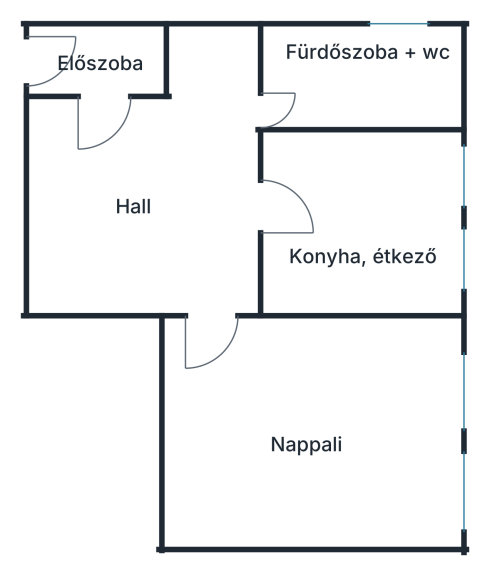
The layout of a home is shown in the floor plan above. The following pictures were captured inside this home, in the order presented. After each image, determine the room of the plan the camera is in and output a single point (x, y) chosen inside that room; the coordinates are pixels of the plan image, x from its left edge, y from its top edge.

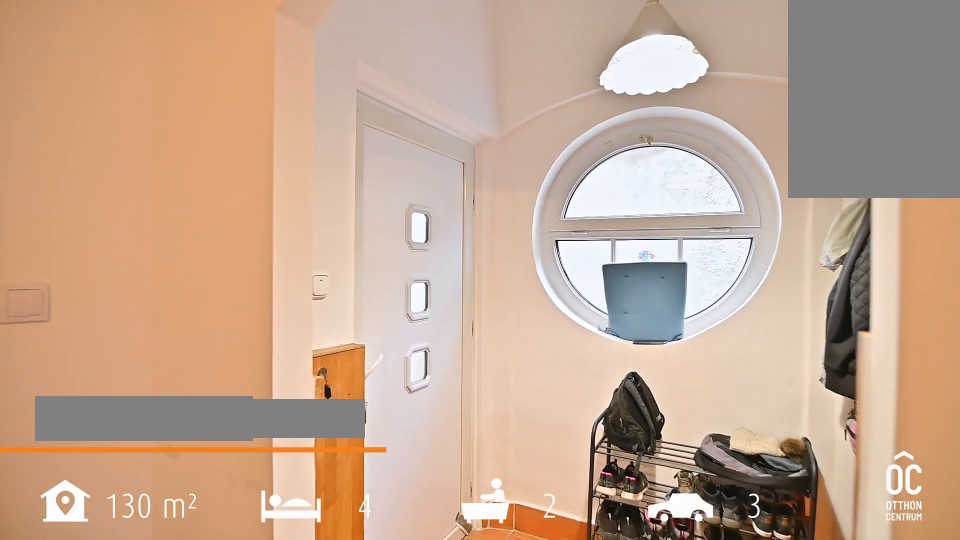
(102, 63)
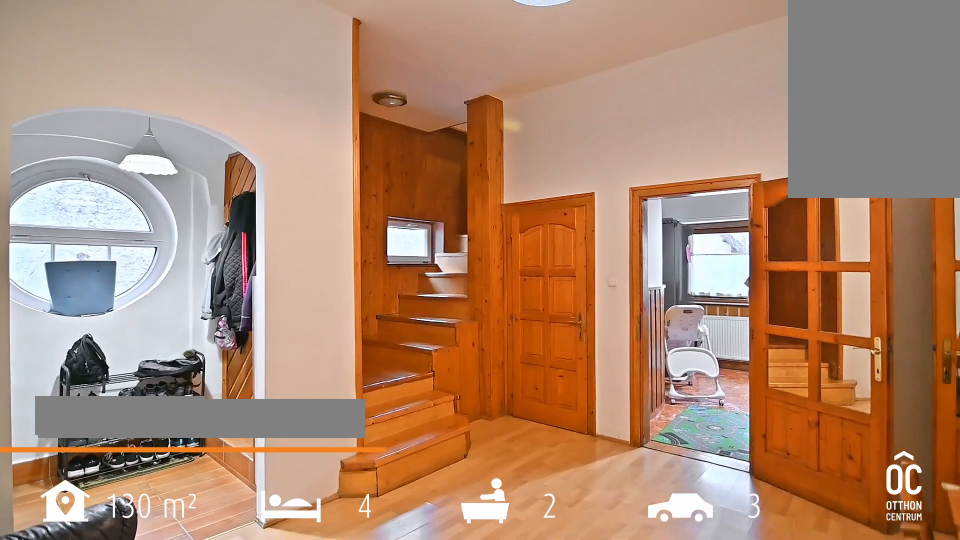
(153, 205)
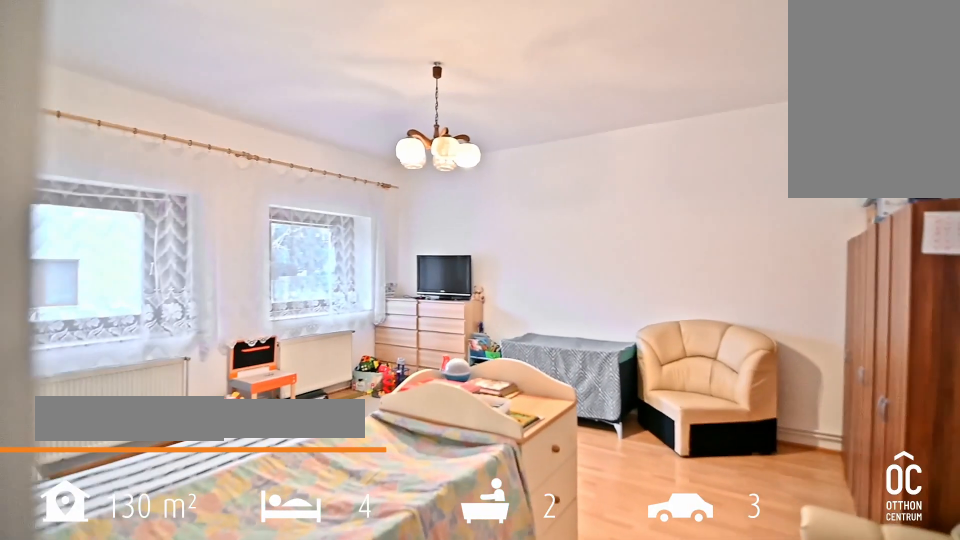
(314, 446)
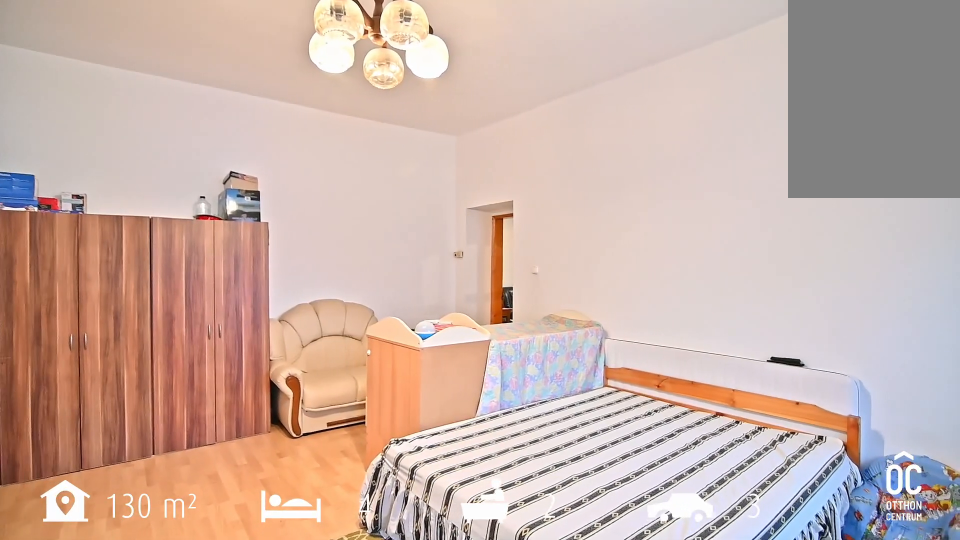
(314, 446)
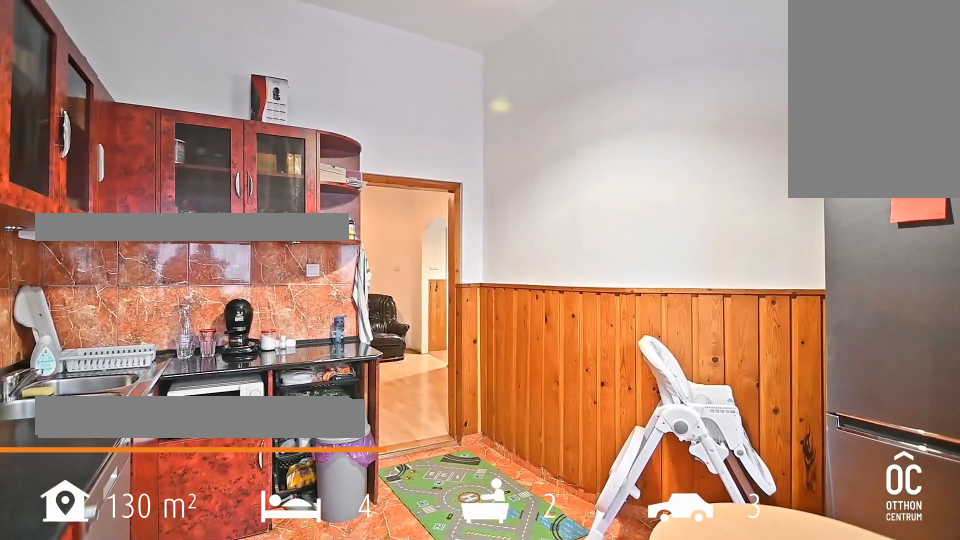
(352, 229)
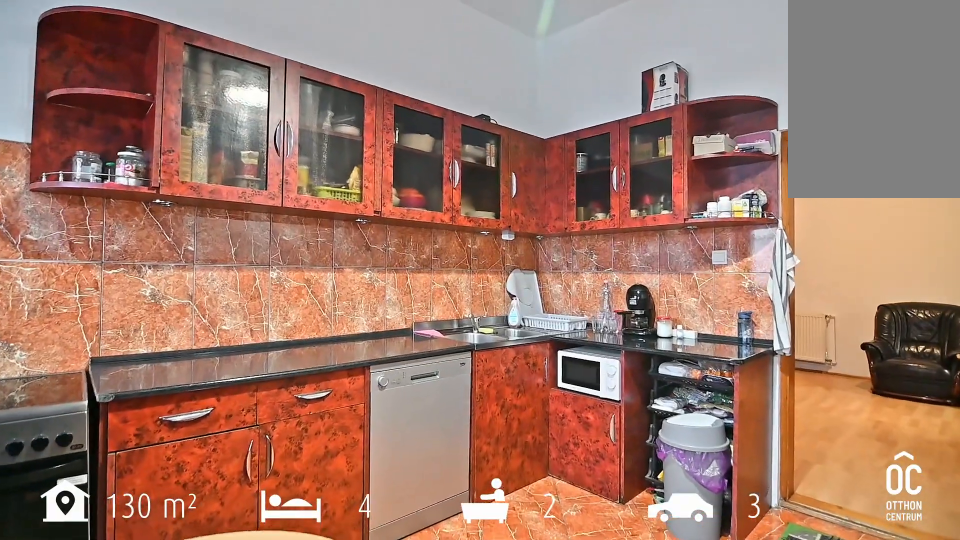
(352, 229)
